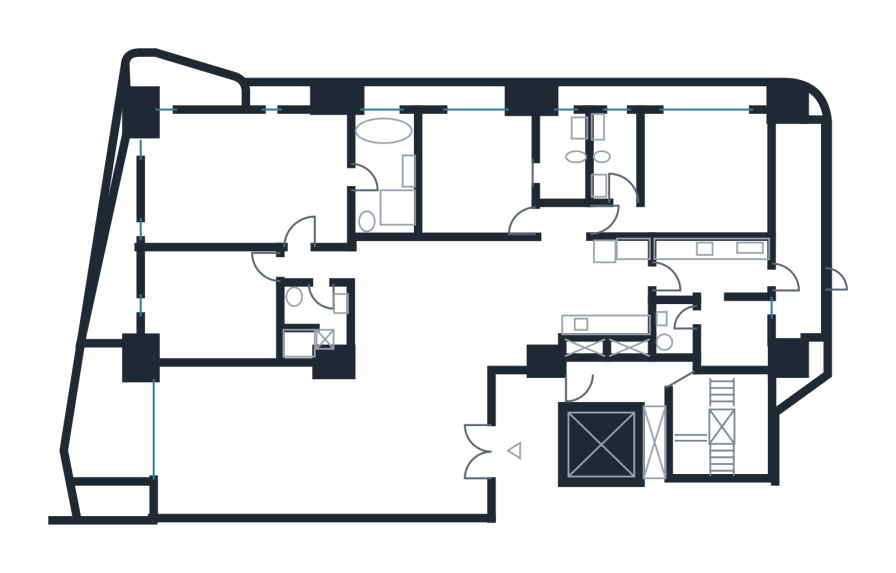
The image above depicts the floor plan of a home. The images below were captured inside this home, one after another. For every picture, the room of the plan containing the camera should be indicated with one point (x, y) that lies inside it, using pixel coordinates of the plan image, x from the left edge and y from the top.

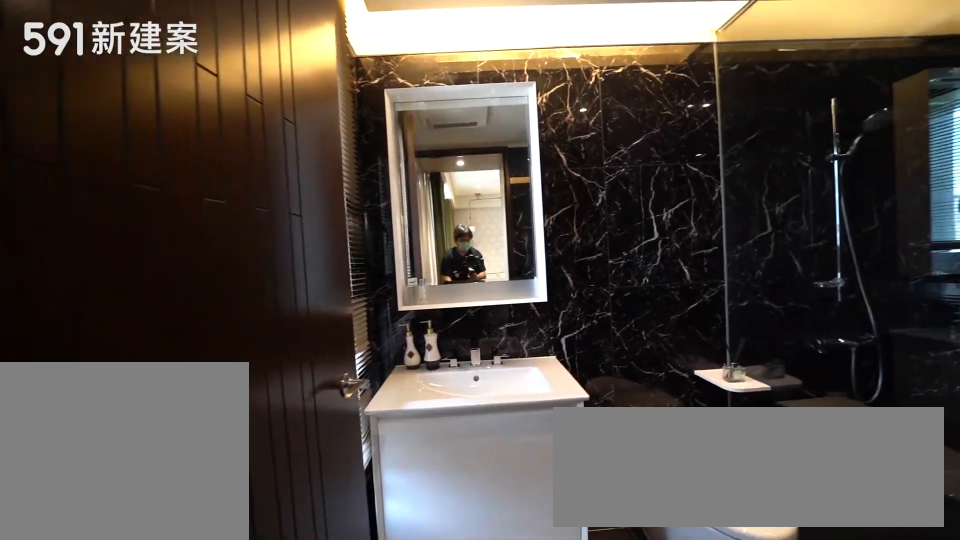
(564, 167)
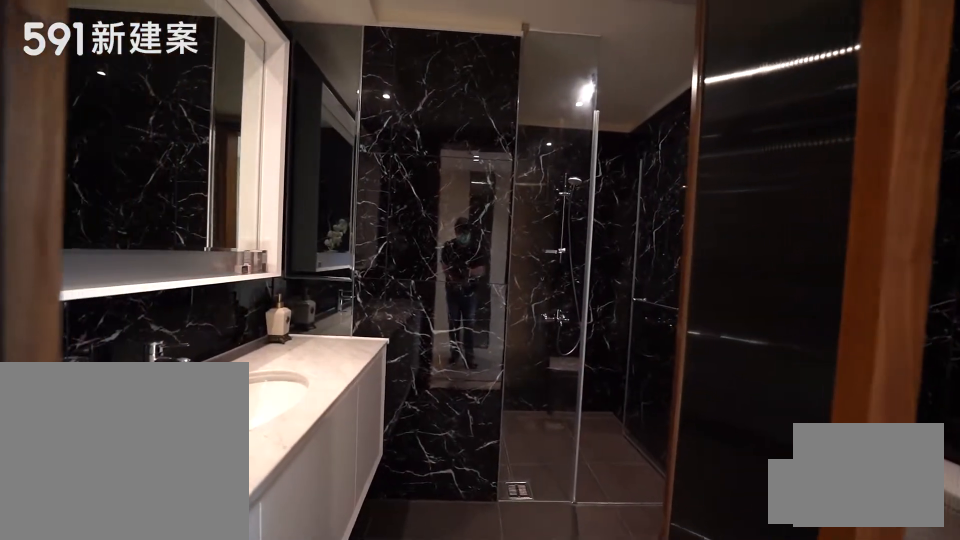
(314, 319)
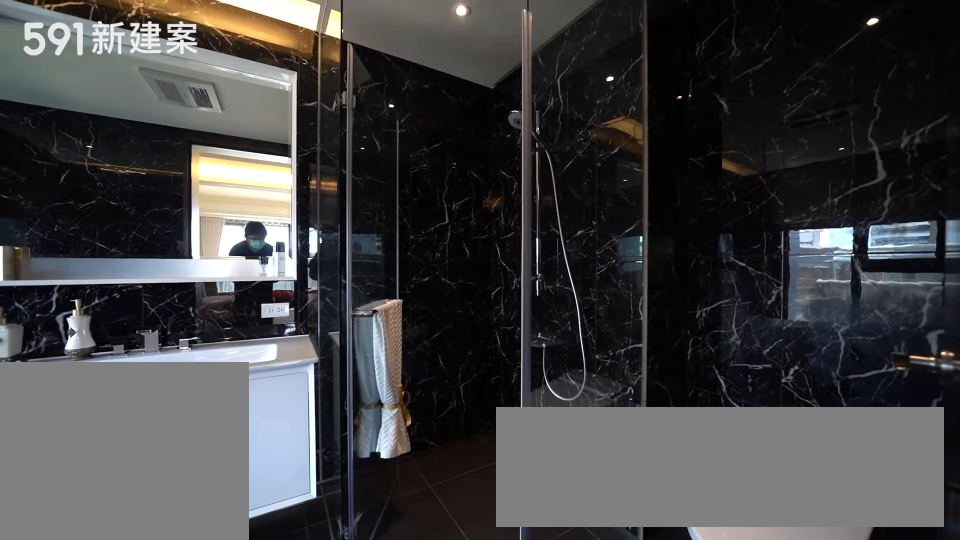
(380, 171)
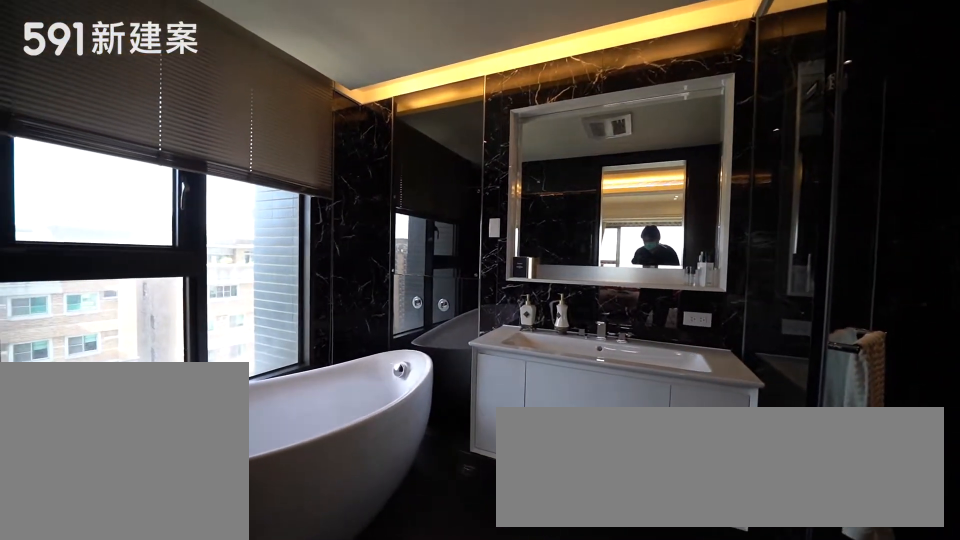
(380, 171)
